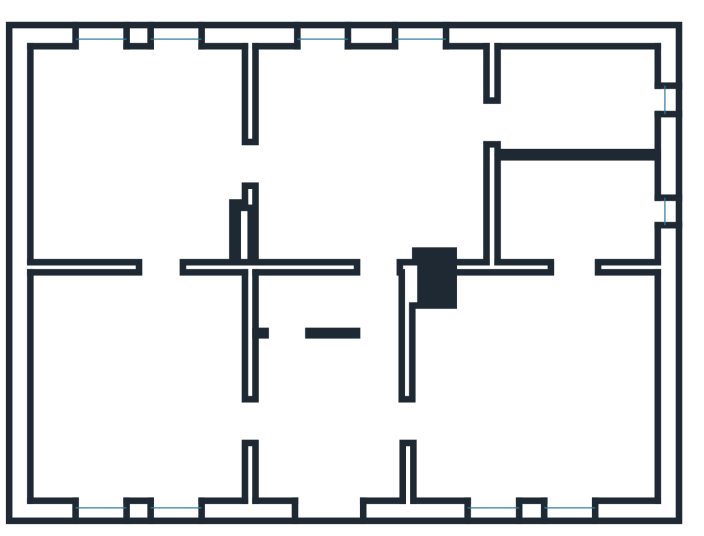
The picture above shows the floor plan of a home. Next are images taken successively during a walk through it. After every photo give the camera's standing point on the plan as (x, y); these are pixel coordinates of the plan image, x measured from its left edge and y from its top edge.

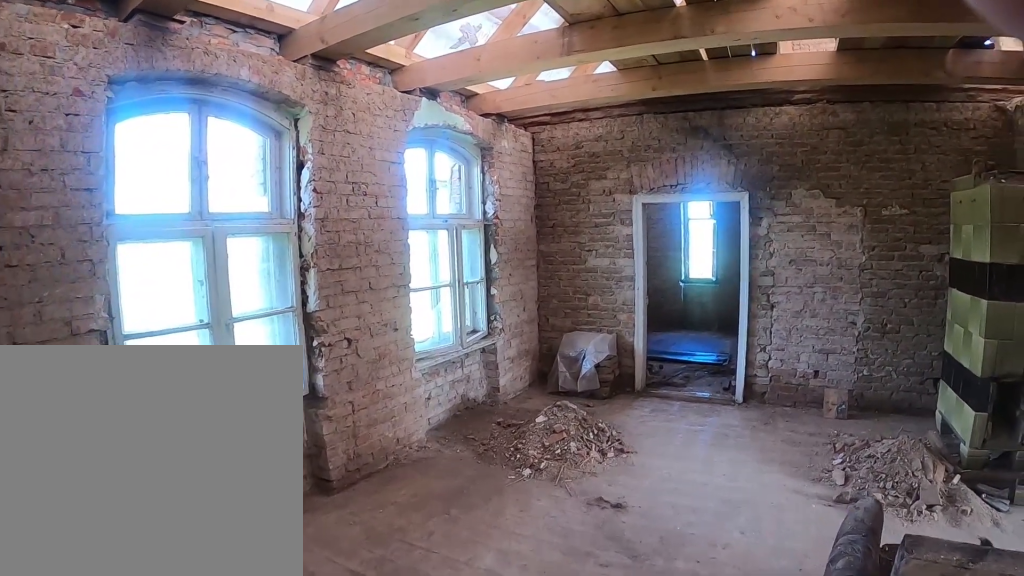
(282, 156)
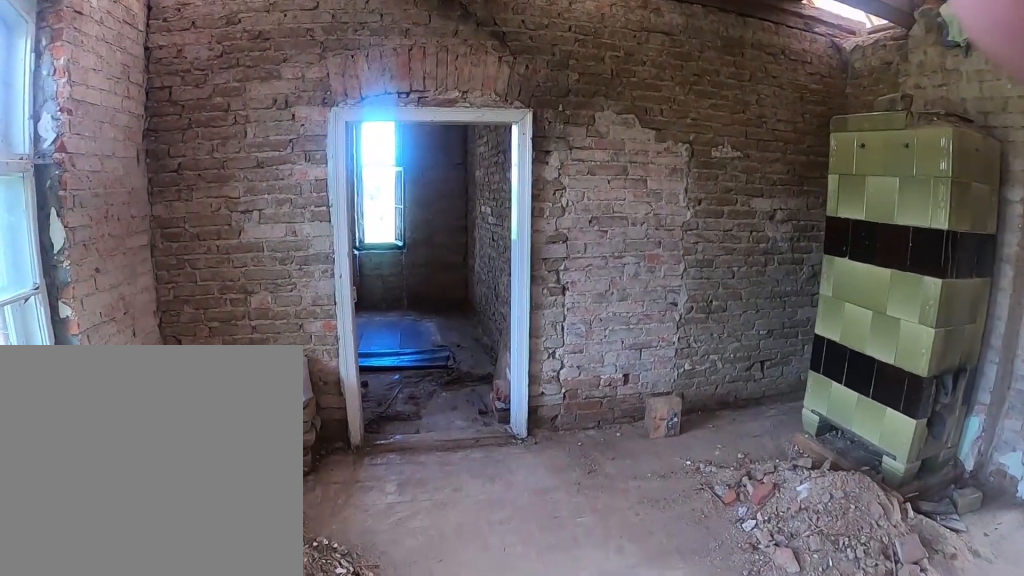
(416, 129)
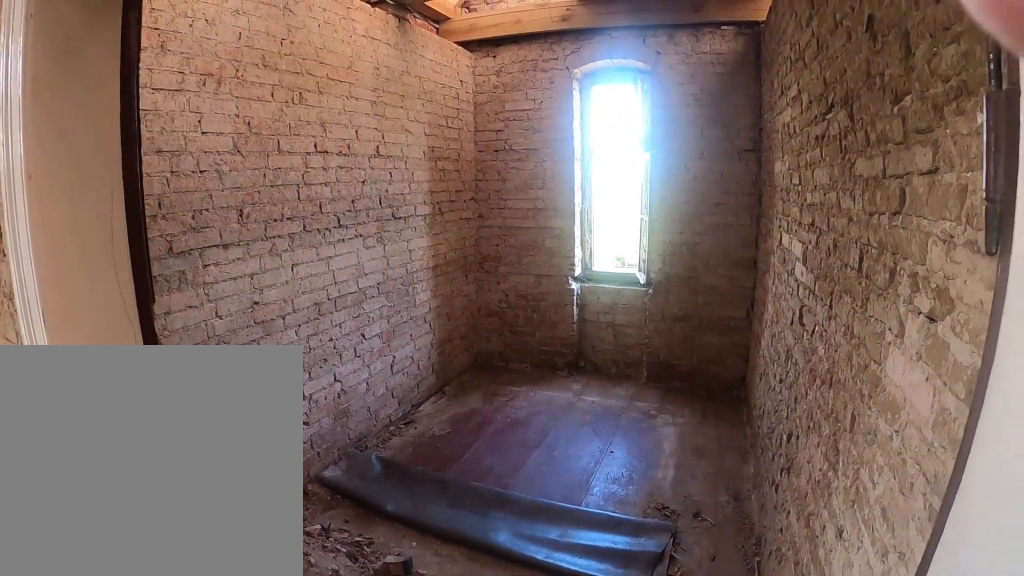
(467, 154)
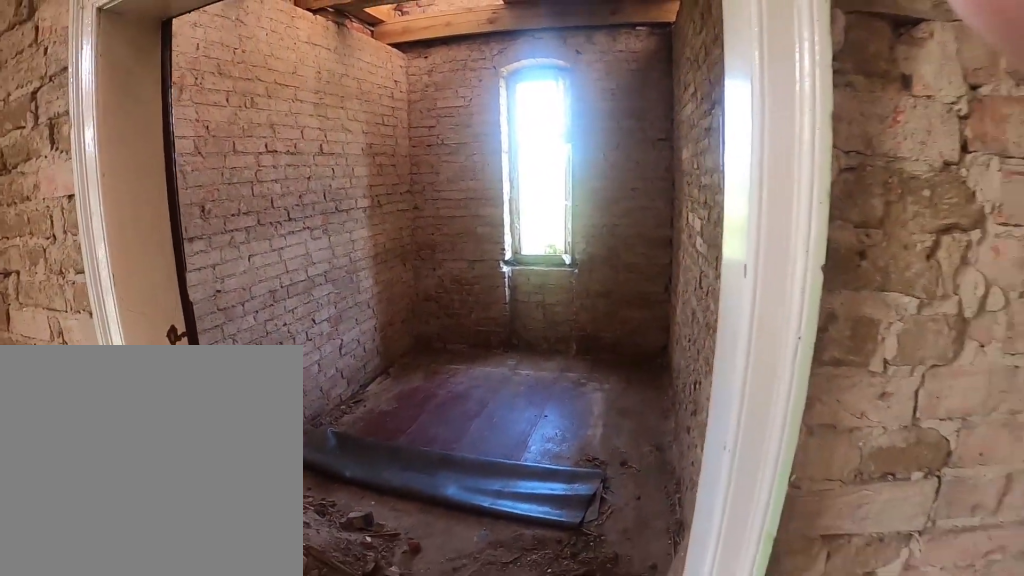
(456, 169)
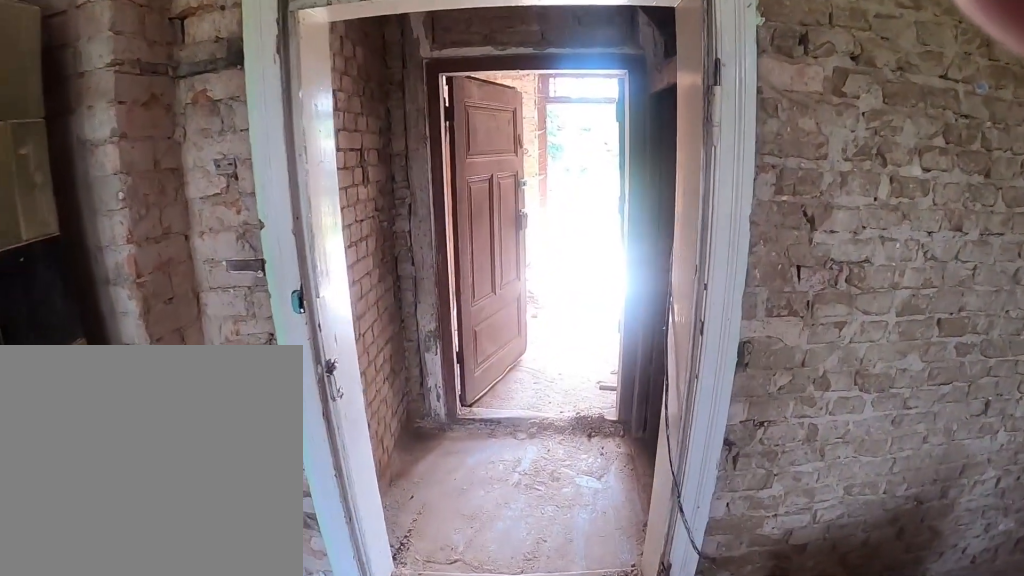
(405, 233)
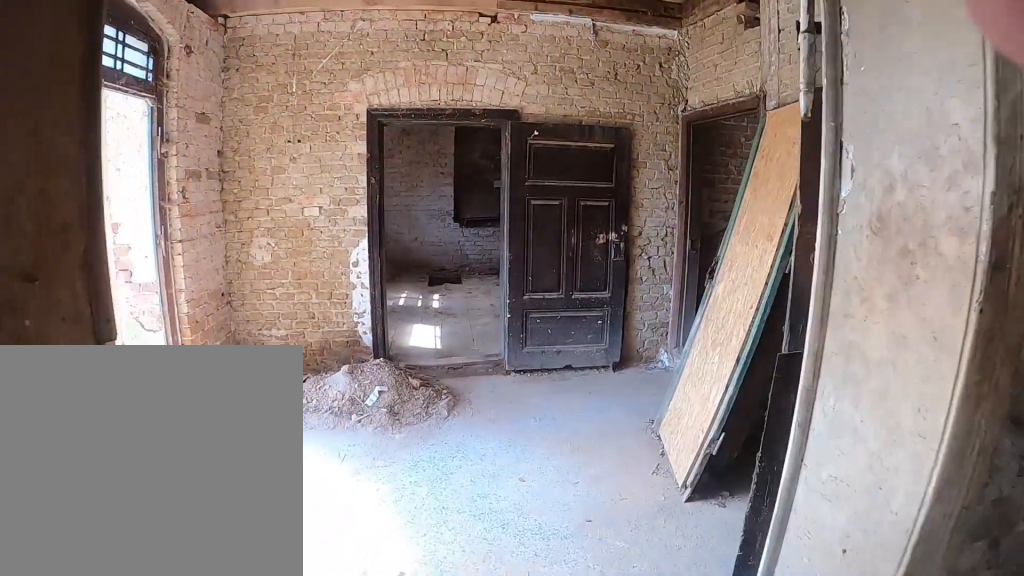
(436, 415)
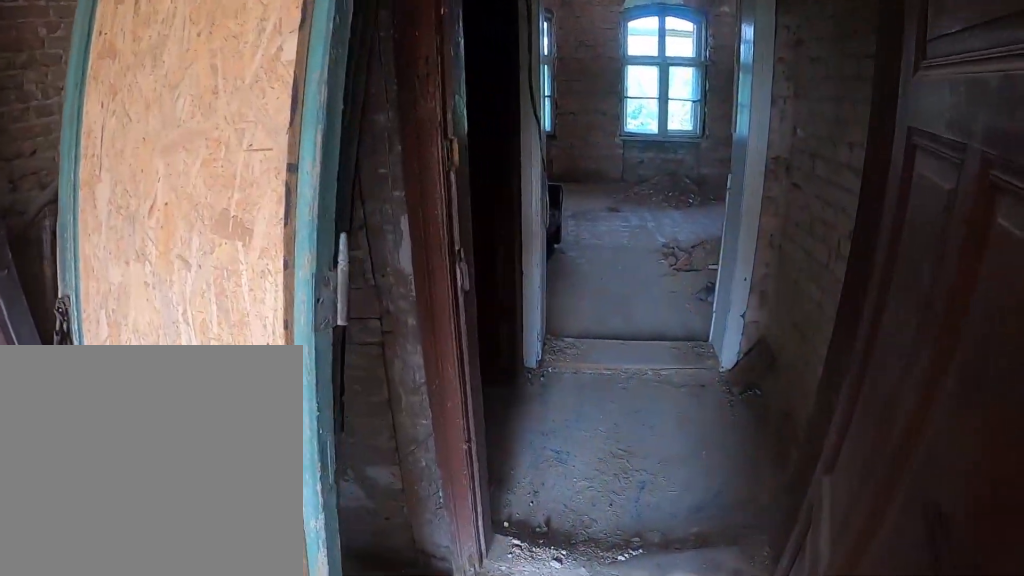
(384, 390)
